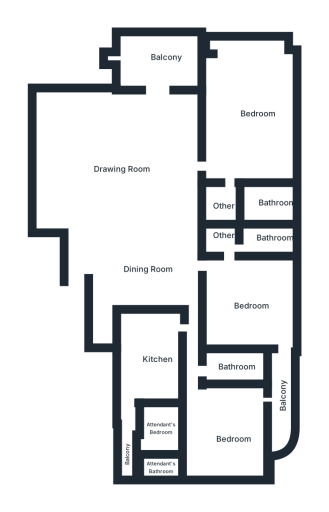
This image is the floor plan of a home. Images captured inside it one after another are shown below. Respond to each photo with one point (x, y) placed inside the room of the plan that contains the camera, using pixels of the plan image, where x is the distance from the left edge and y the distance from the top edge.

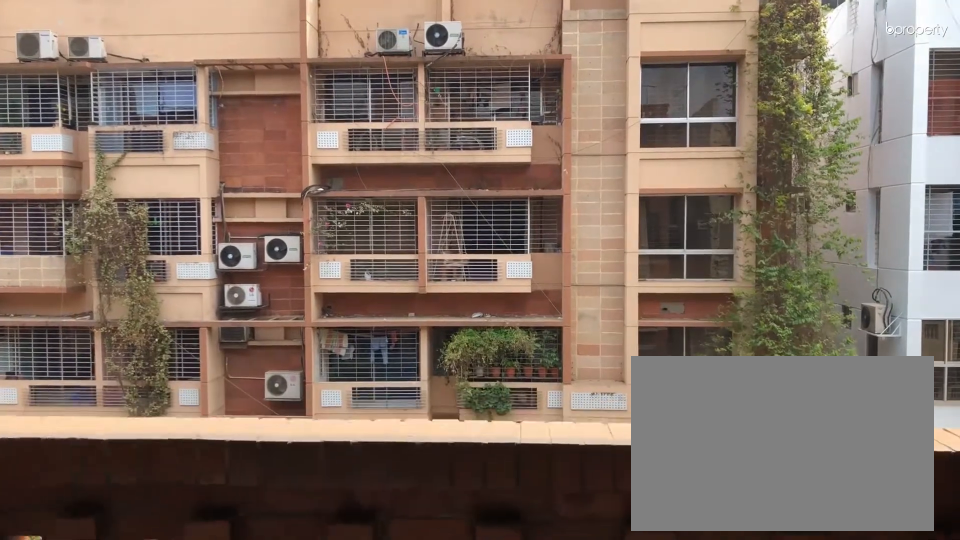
(149, 54)
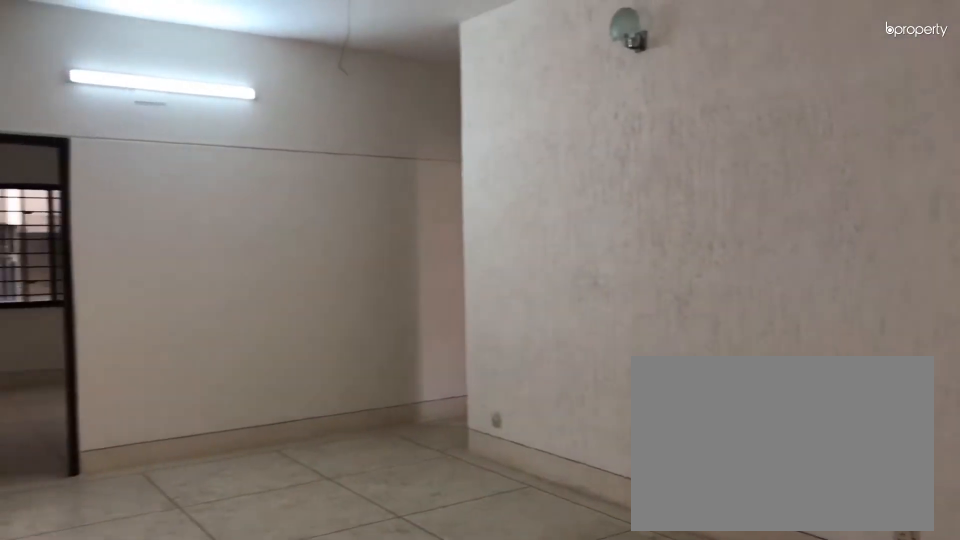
(140, 278)
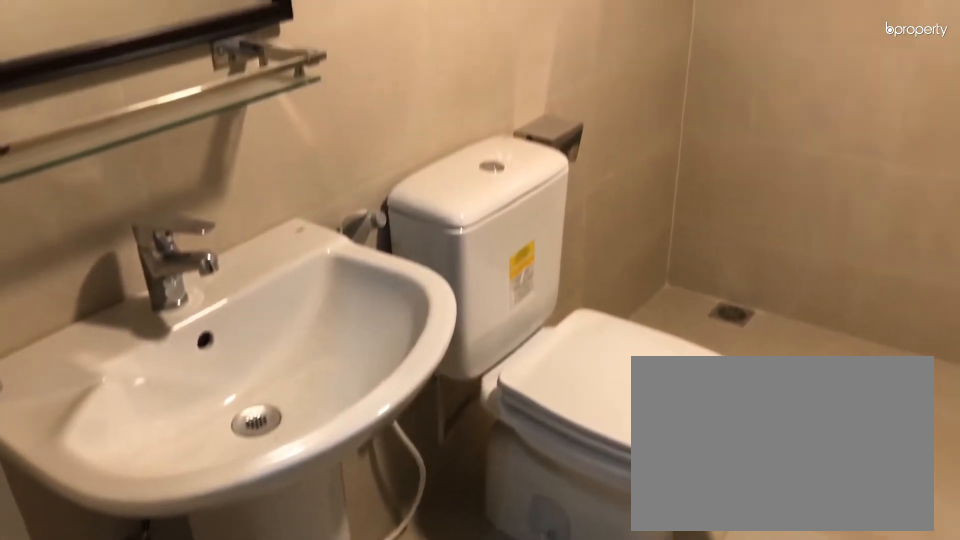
(268, 238)
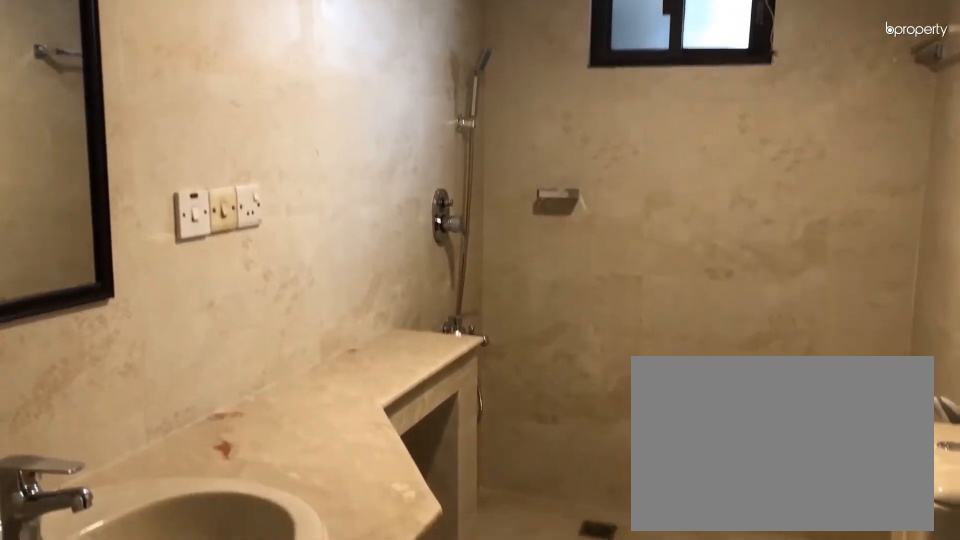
(232, 366)
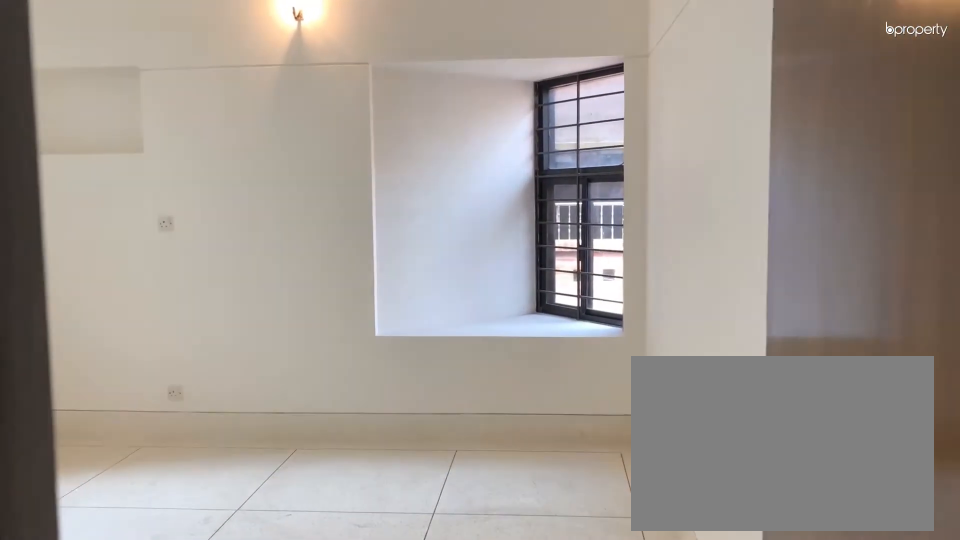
(226, 429)
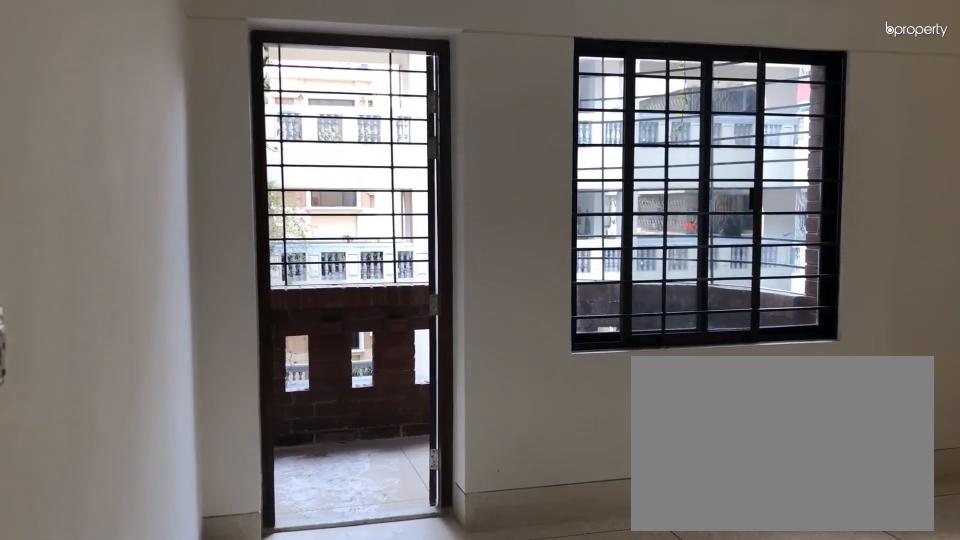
(226, 429)
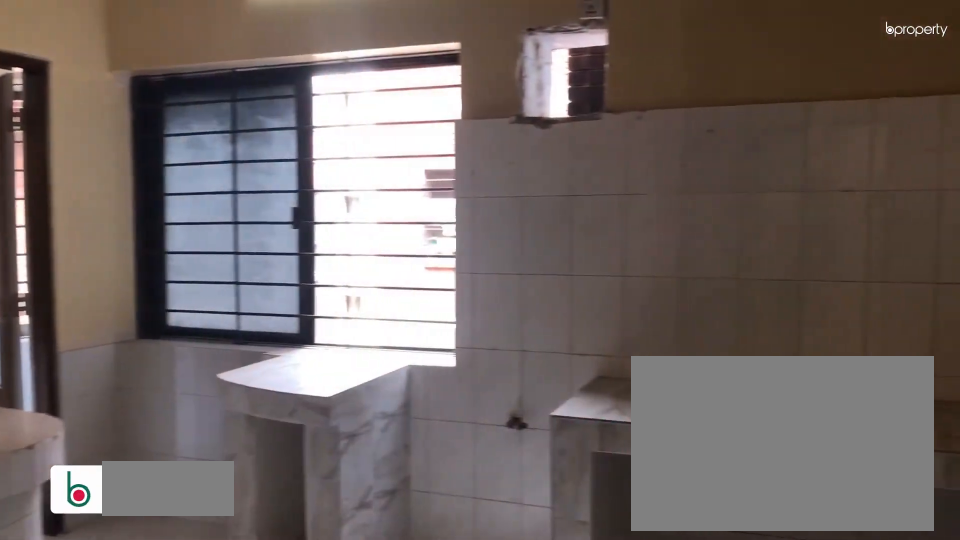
(149, 356)
